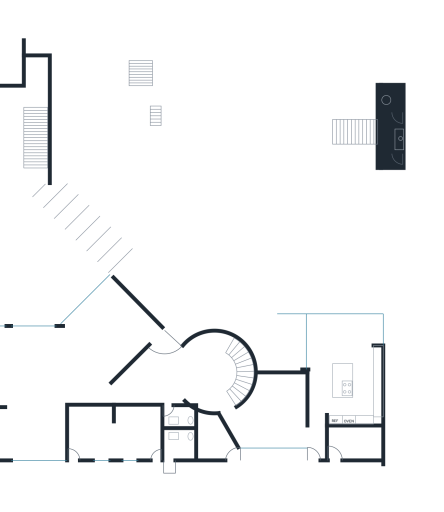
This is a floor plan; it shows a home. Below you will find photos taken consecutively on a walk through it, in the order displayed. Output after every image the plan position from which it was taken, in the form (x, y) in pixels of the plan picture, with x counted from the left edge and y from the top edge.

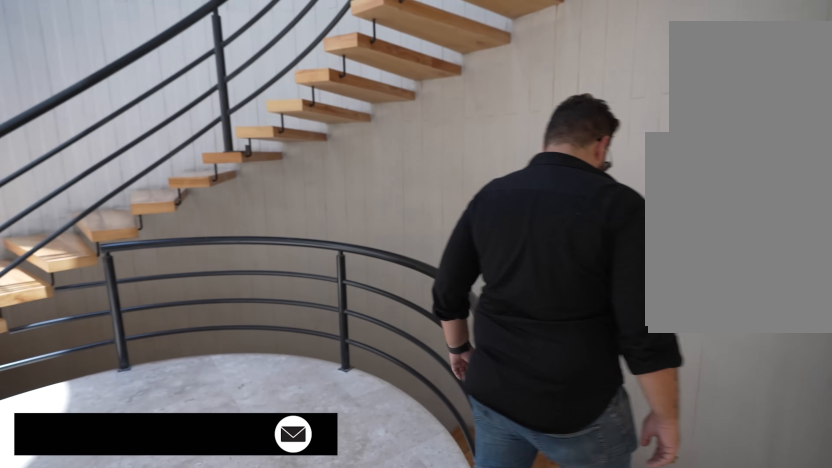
(205, 389)
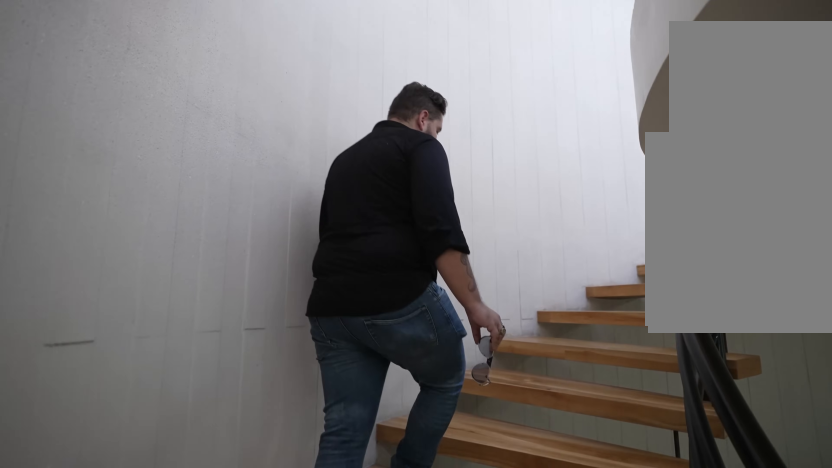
(239, 392)
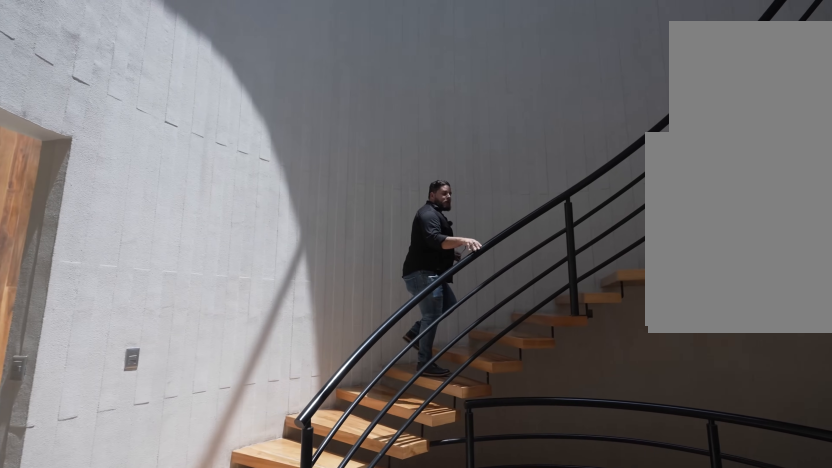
(196, 378)
